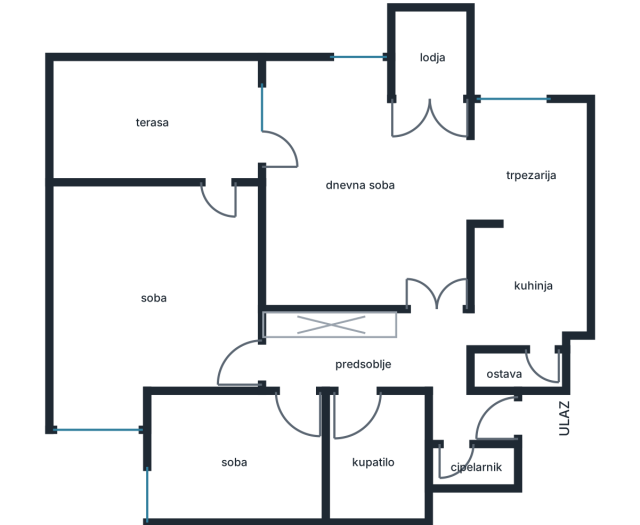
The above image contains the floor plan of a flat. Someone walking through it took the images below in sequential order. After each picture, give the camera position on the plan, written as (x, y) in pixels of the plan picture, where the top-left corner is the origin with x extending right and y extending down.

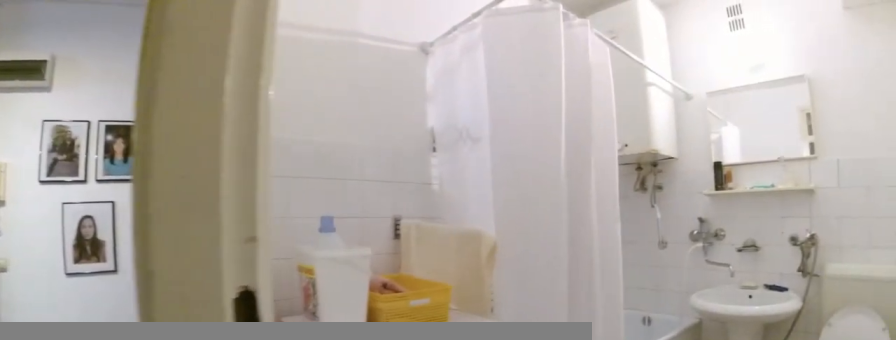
(334, 363)
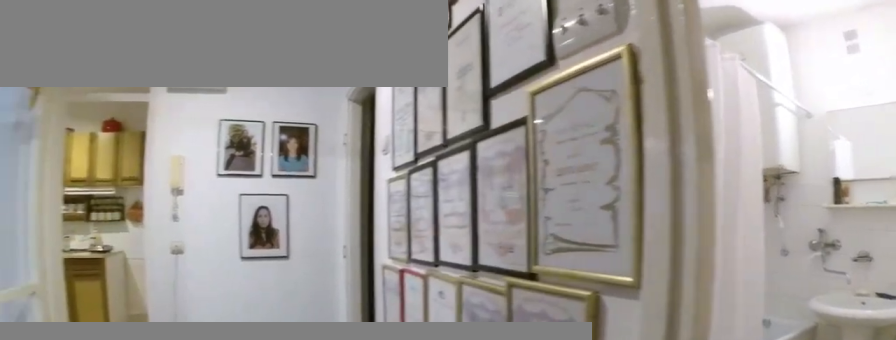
(300, 368)
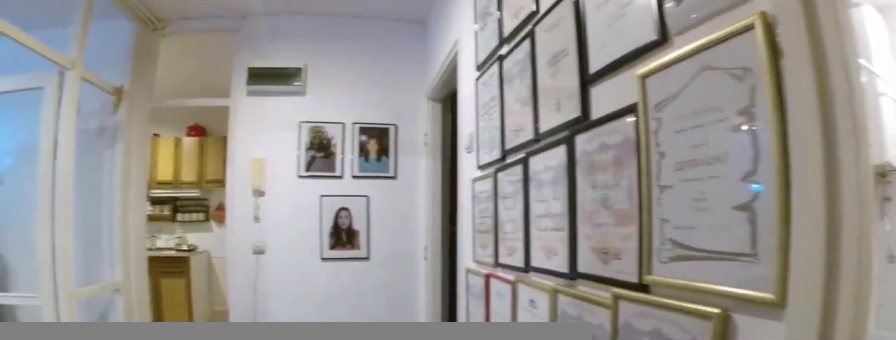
(299, 368)
